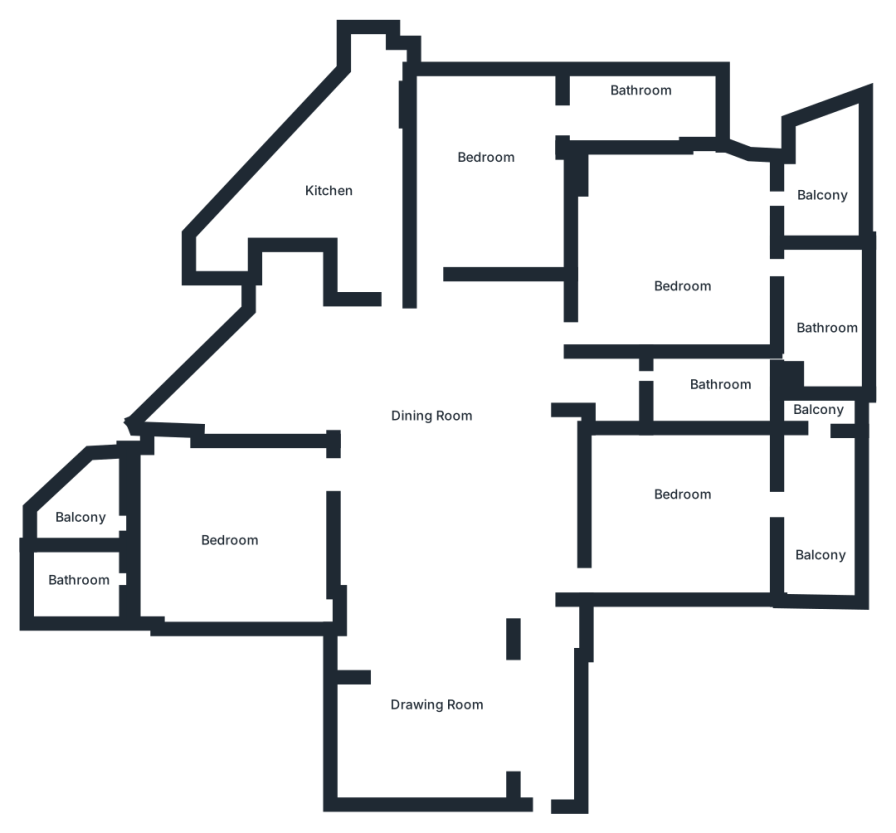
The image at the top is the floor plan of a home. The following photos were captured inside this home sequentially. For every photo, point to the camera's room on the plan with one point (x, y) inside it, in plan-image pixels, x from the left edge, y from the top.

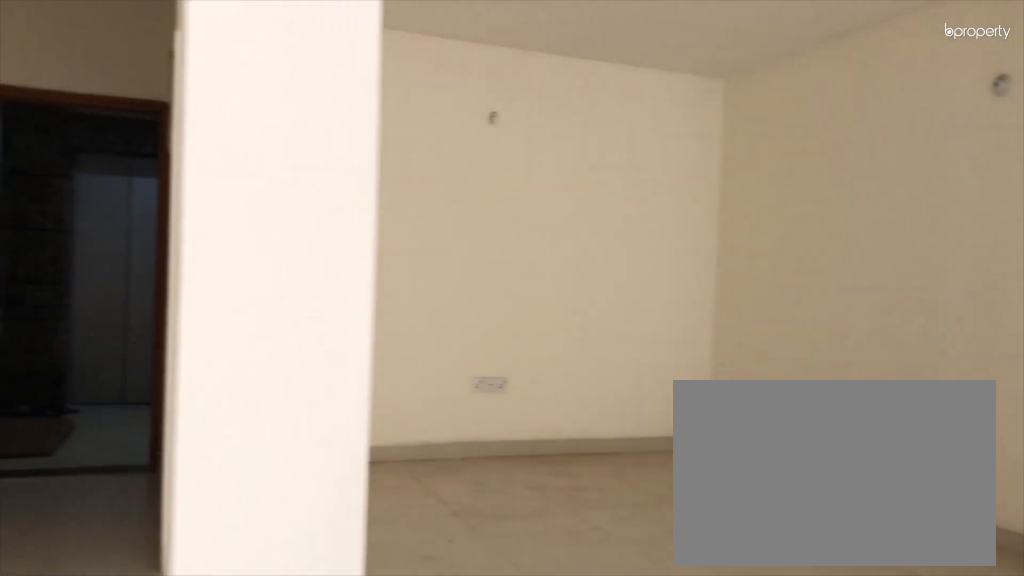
(448, 522)
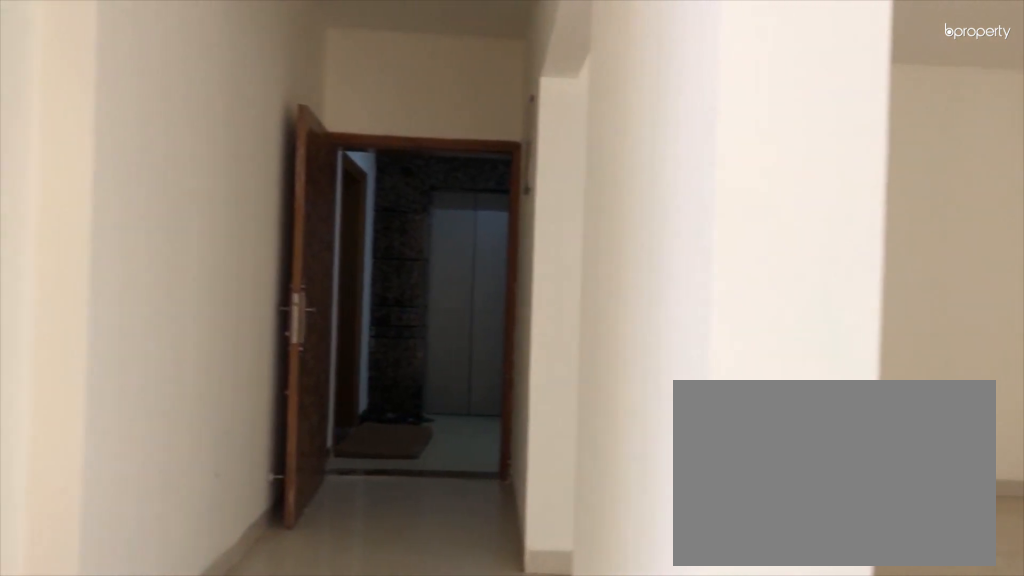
(448, 522)
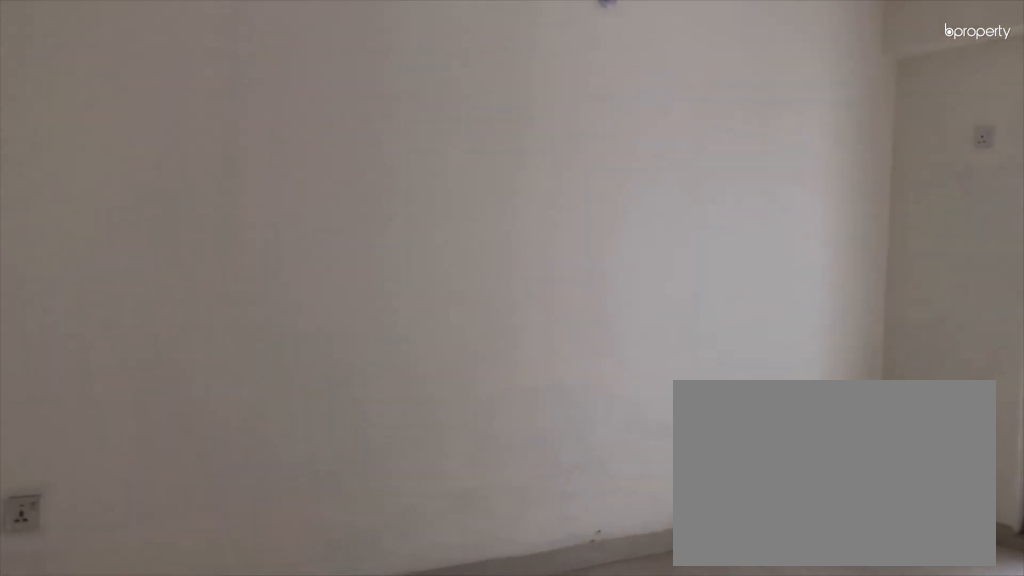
(678, 504)
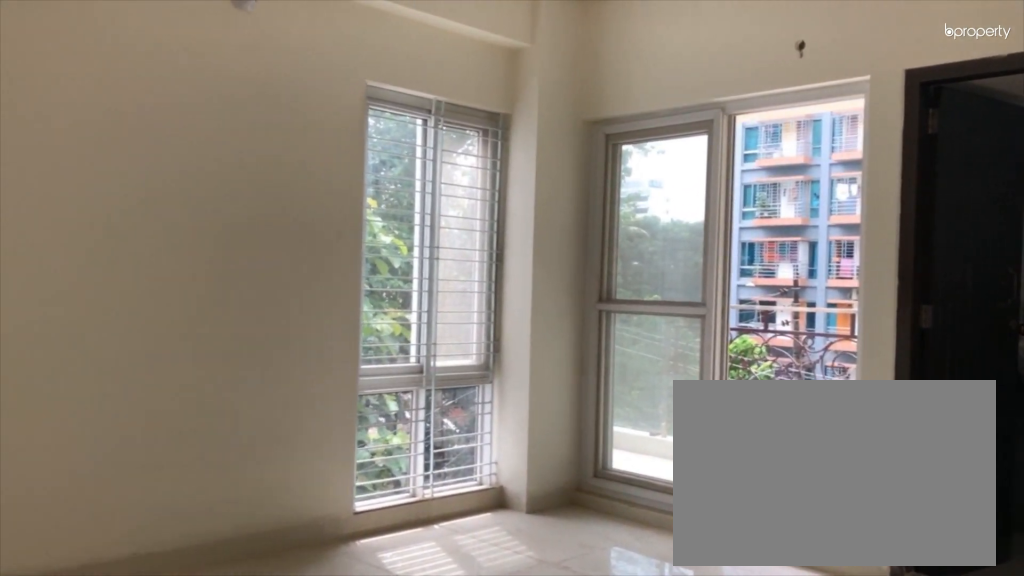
(672, 292)
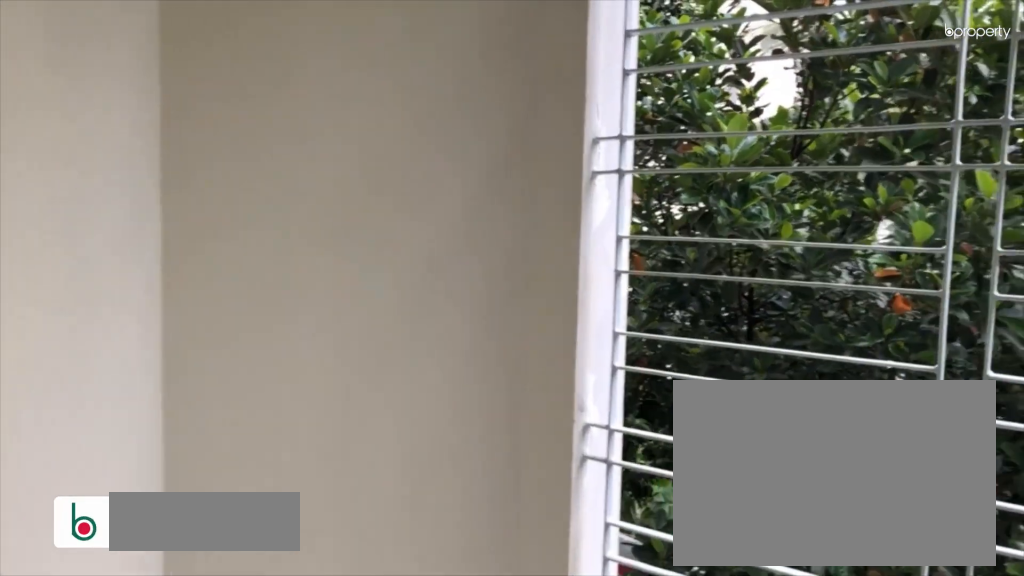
(96, 516)
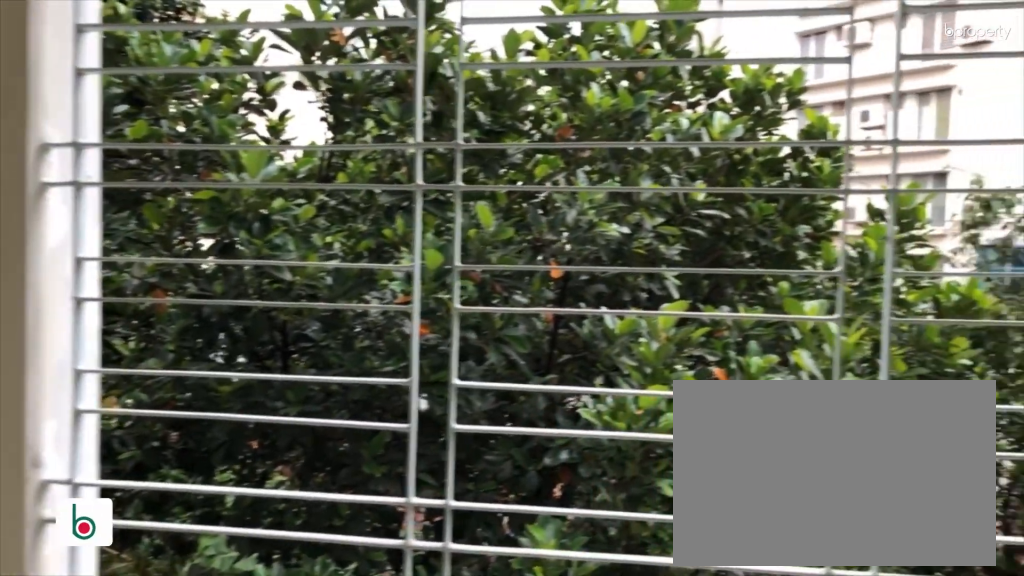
(96, 516)
